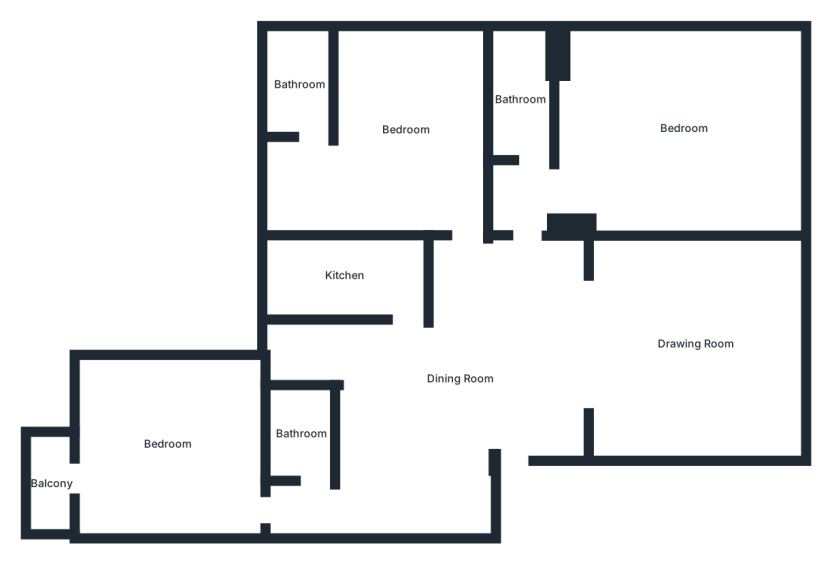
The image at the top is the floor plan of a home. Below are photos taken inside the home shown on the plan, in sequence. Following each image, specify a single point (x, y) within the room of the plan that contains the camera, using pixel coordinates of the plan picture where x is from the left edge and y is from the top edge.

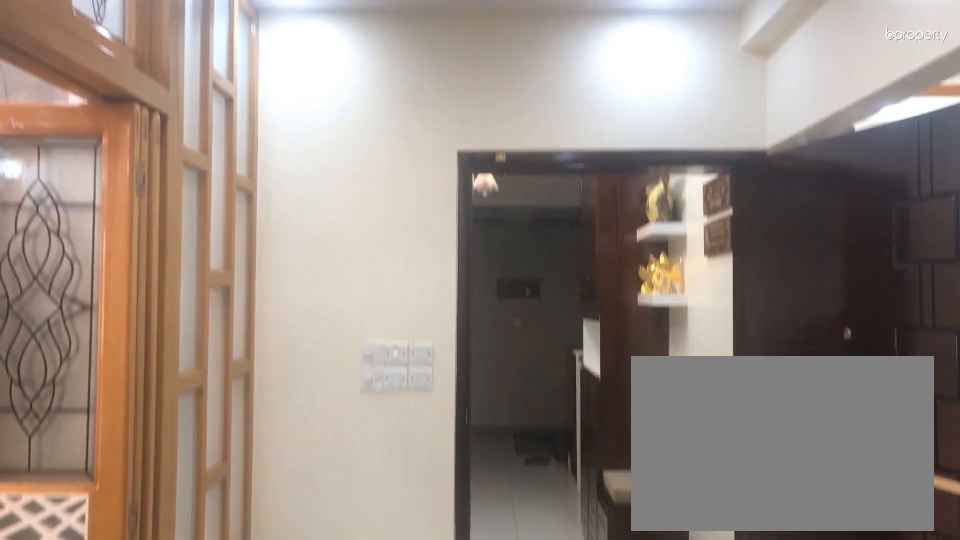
(459, 379)
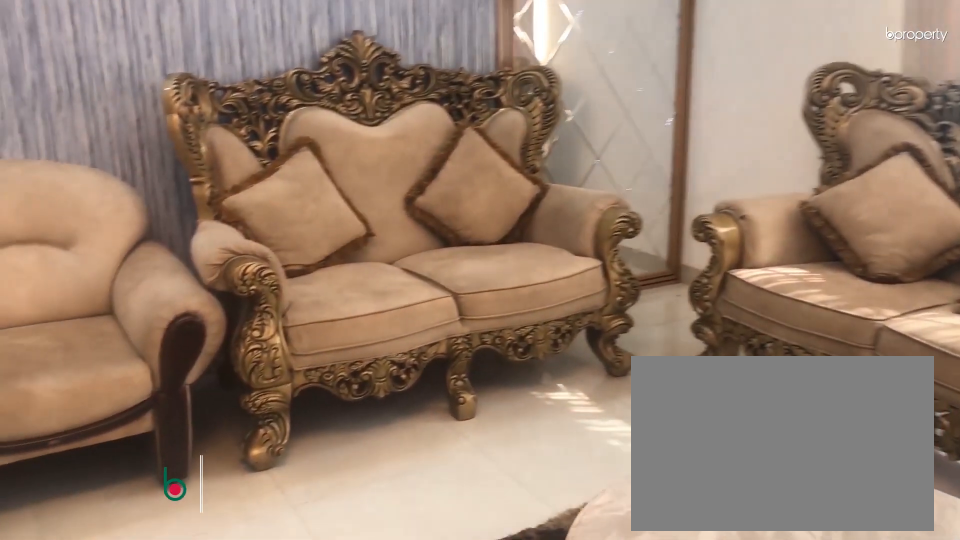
(695, 342)
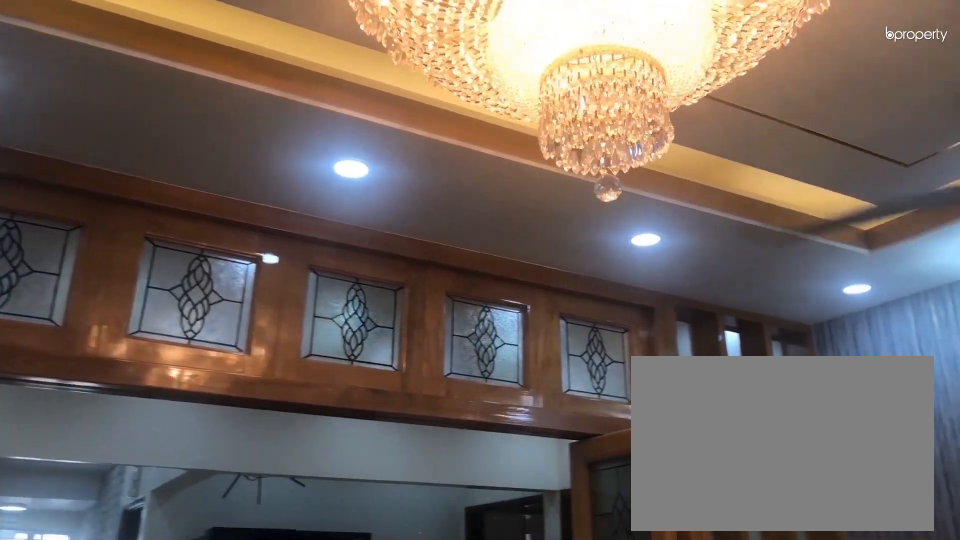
(695, 342)
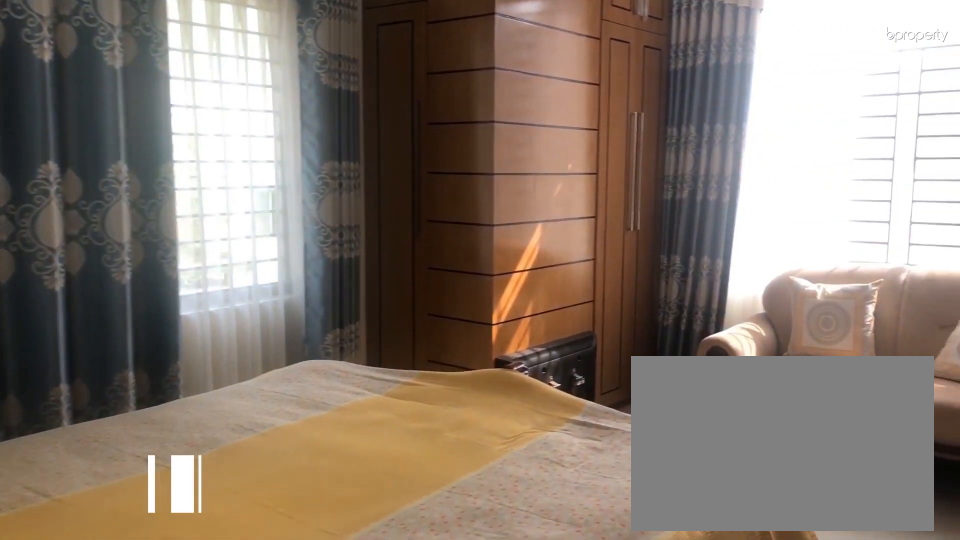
(623, 187)
